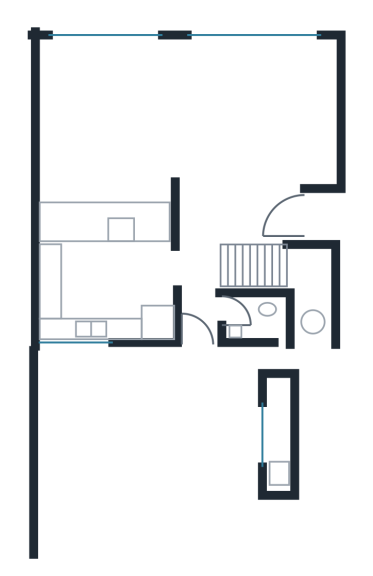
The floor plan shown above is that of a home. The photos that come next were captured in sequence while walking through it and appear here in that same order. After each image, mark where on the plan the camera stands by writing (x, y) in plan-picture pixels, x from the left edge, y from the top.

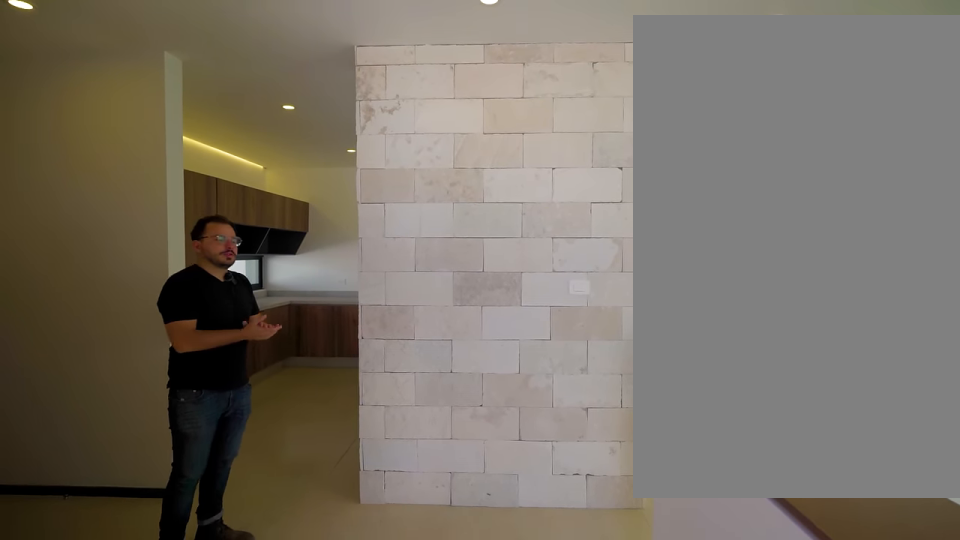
(283, 222)
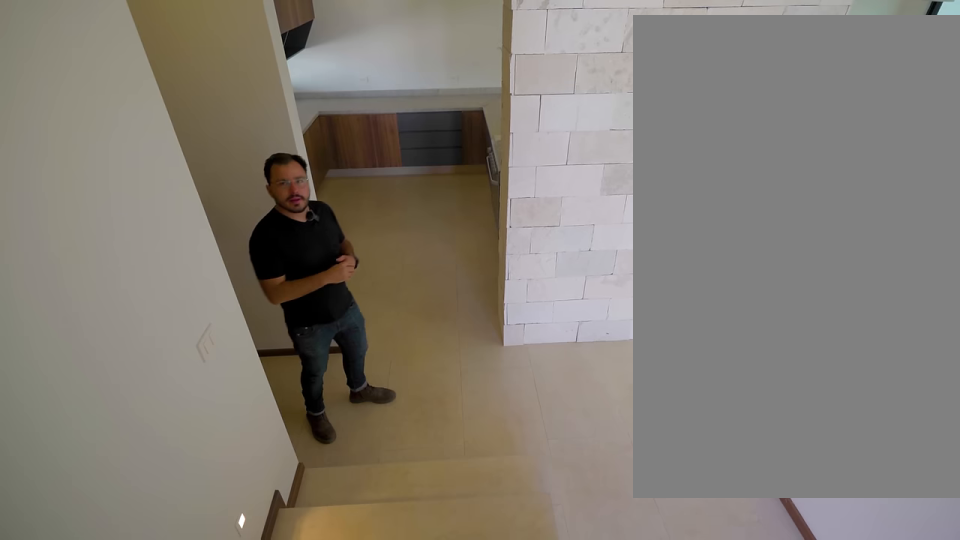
(235, 266)
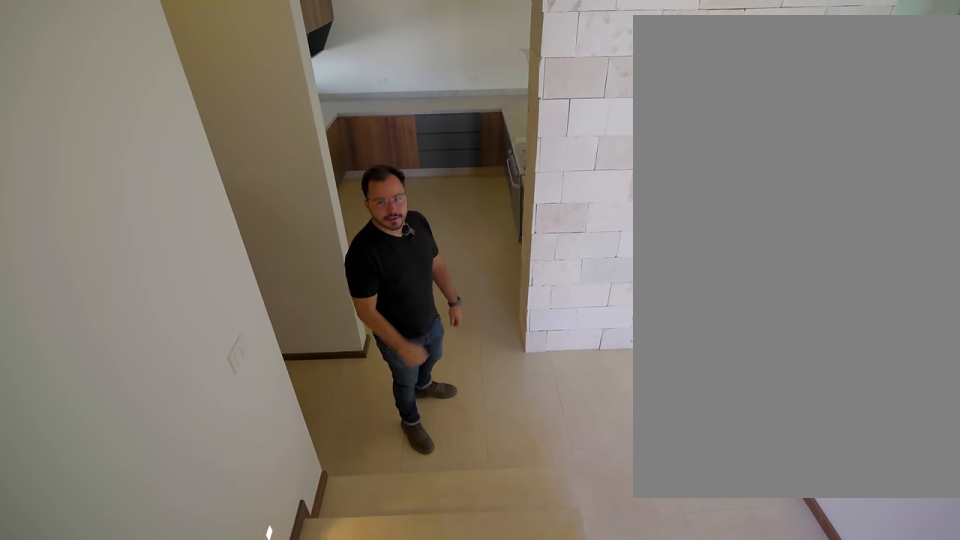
(235, 266)
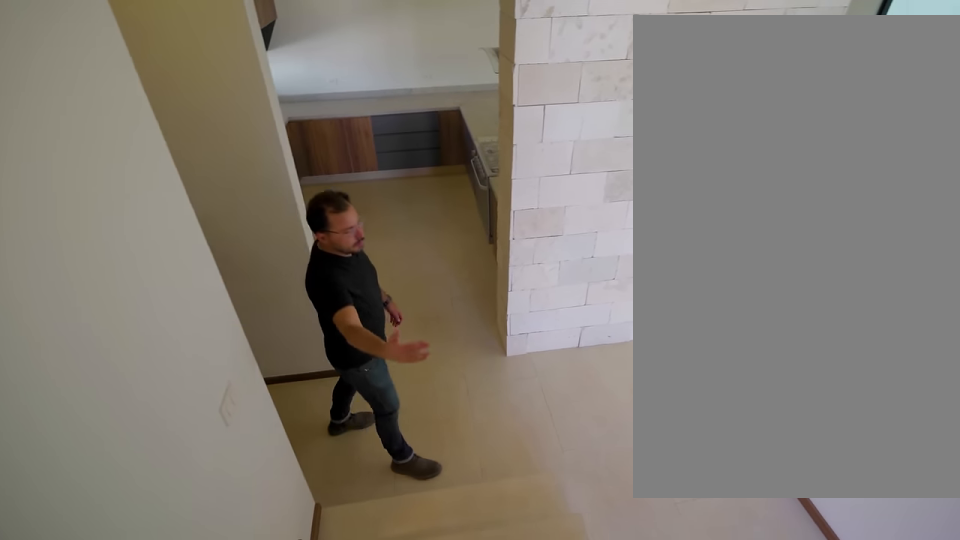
(235, 265)
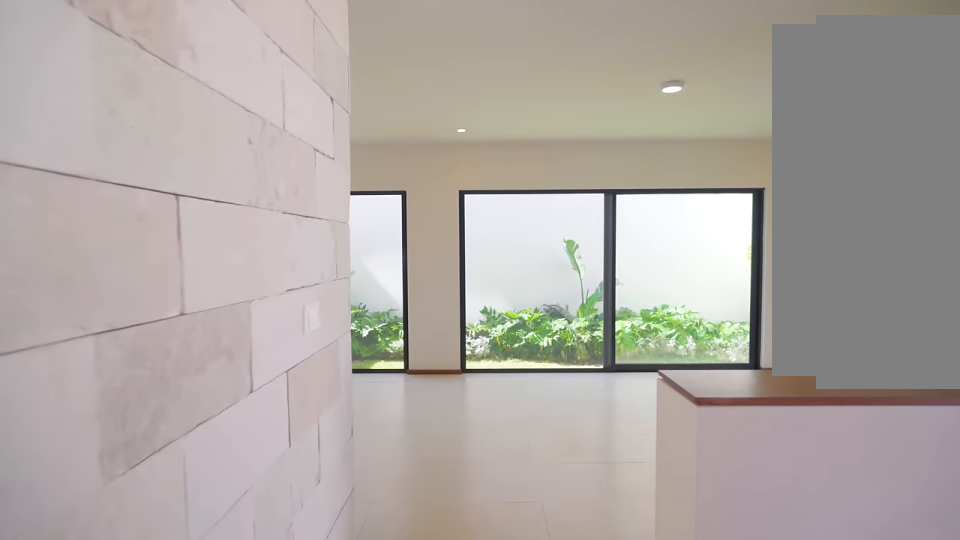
(201, 255)
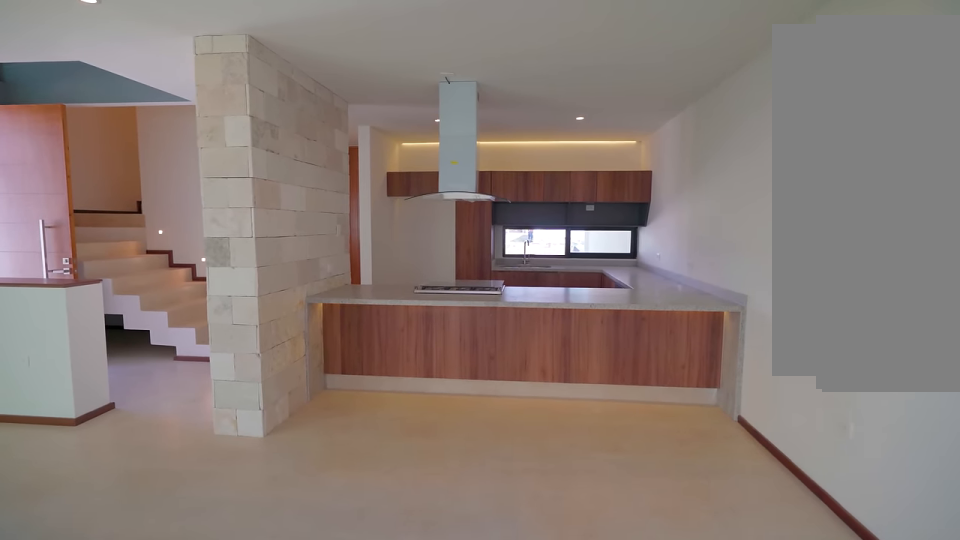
(175, 96)
